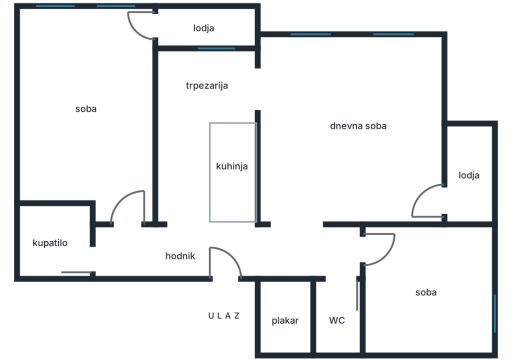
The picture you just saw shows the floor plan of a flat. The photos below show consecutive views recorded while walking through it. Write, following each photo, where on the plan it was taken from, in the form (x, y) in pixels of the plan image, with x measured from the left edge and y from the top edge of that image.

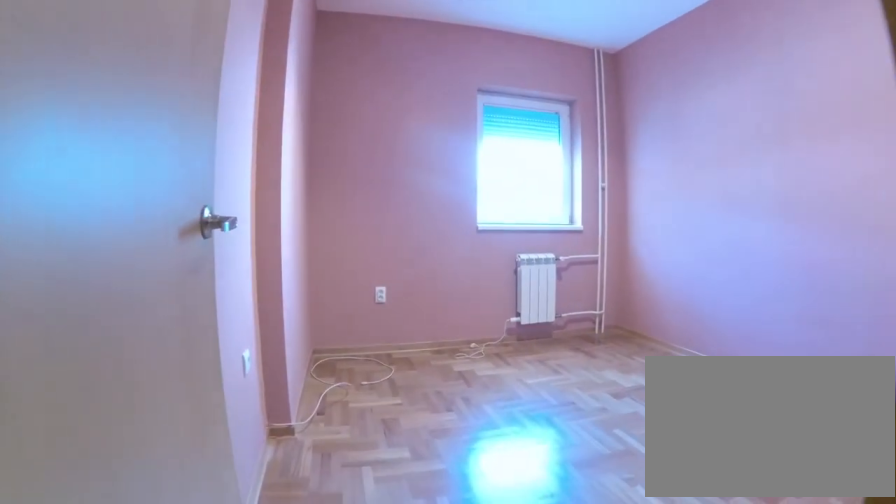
(326, 249)
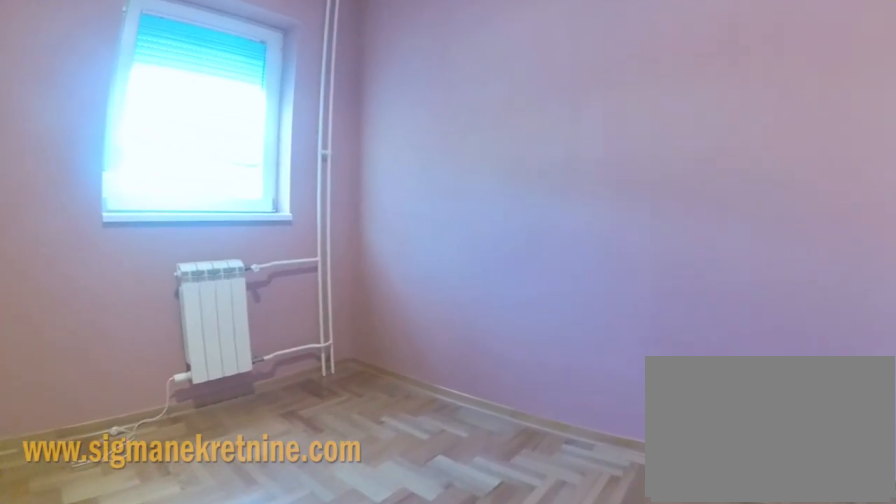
(394, 291)
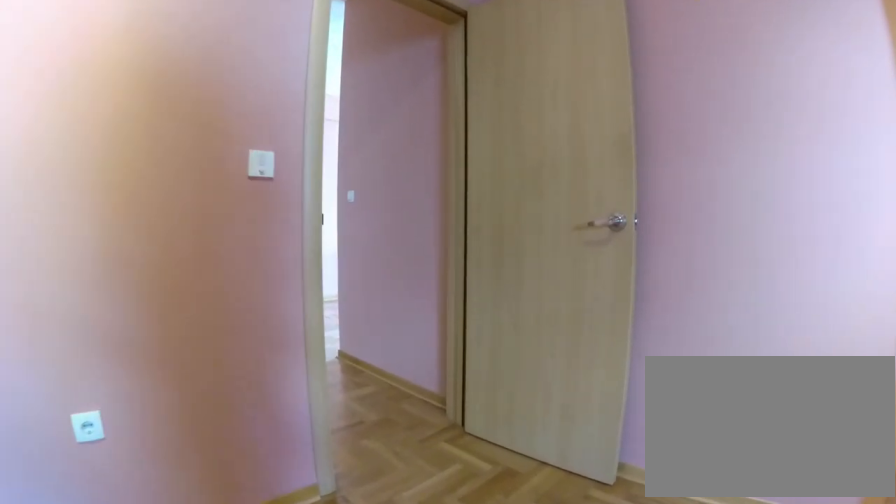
(414, 286)
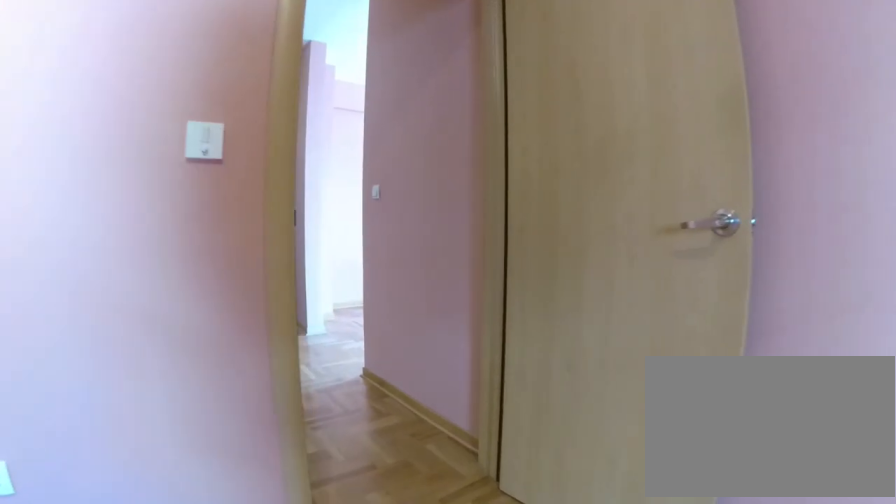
(397, 273)
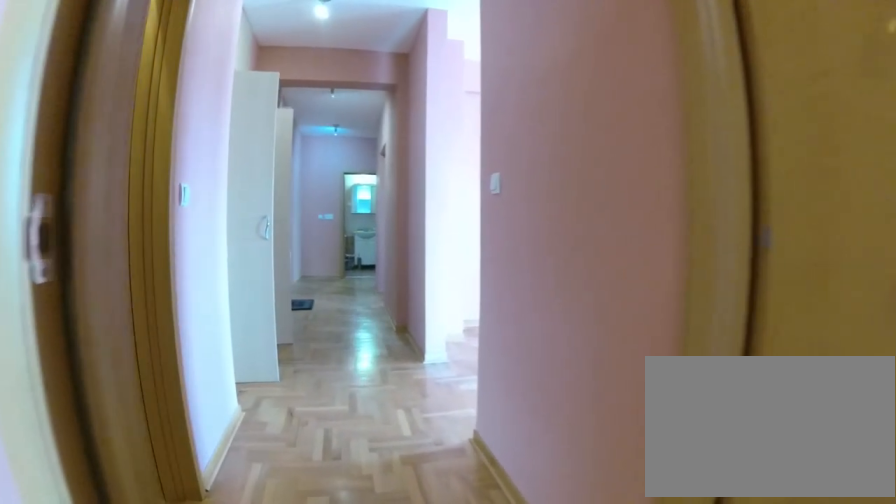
(387, 257)
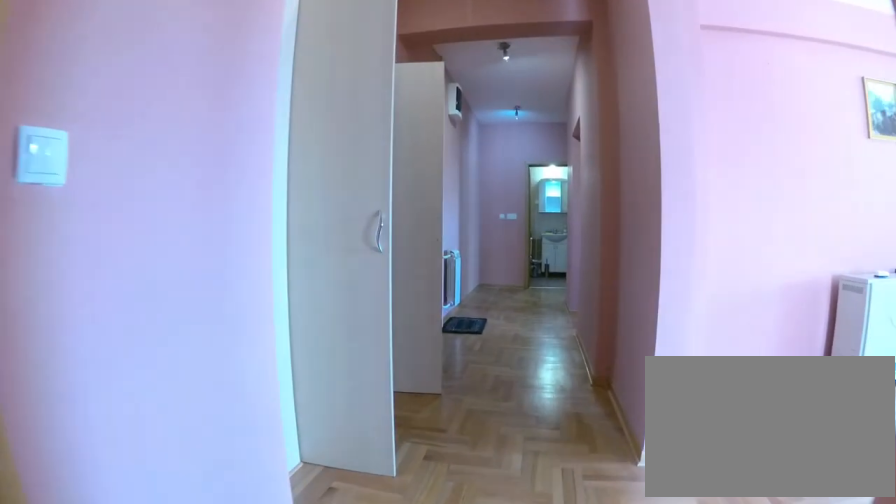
(331, 250)
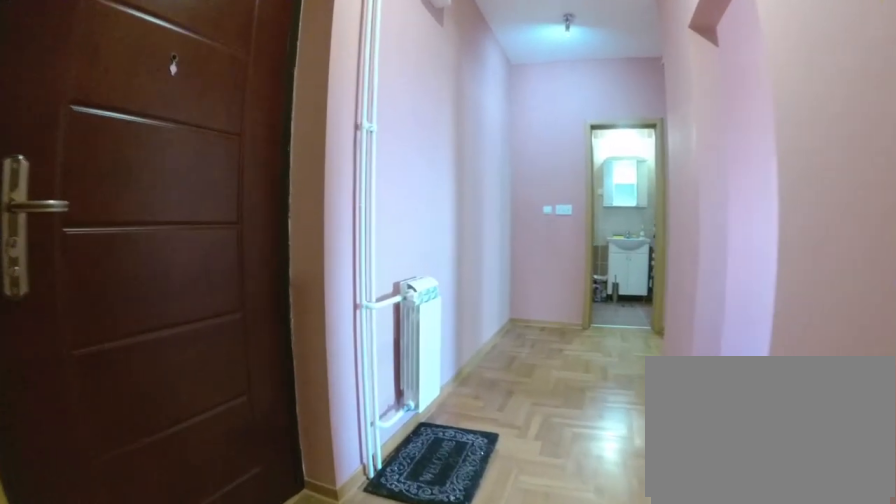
(263, 253)
